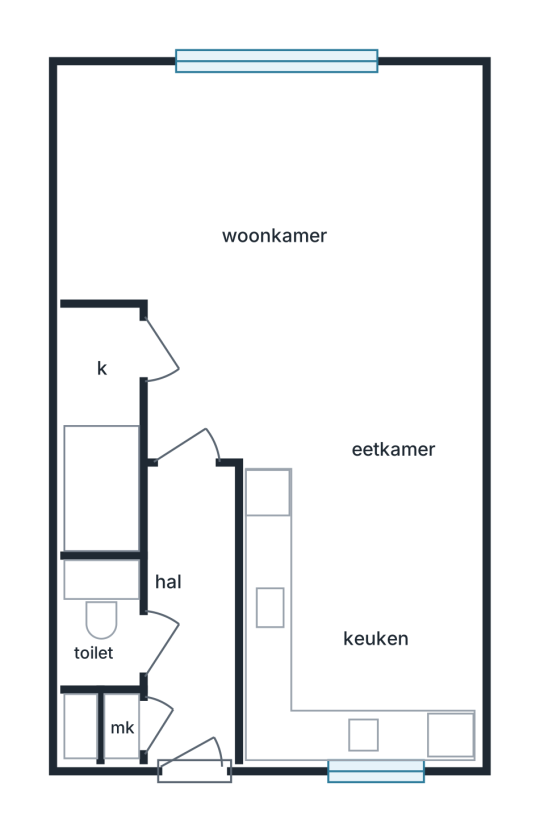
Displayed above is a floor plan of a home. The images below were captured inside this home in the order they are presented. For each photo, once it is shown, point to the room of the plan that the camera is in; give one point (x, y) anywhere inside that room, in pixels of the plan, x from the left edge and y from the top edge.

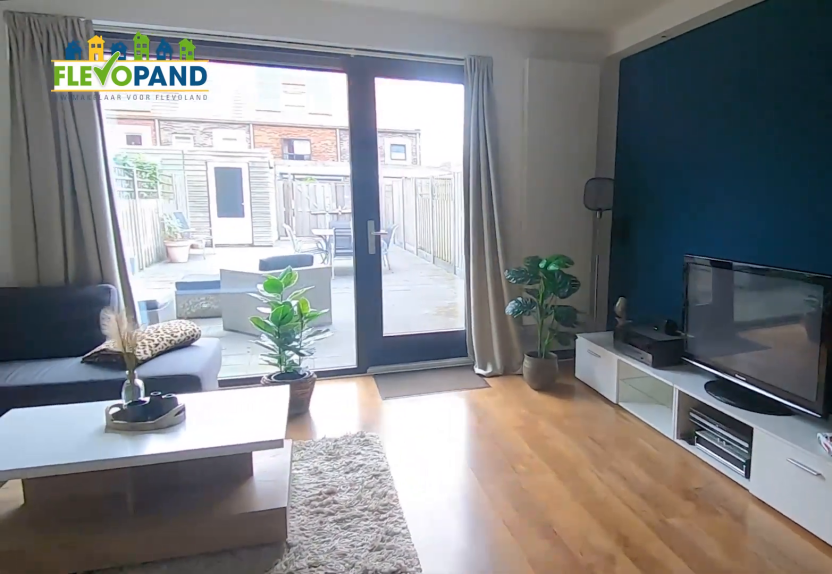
(248, 221)
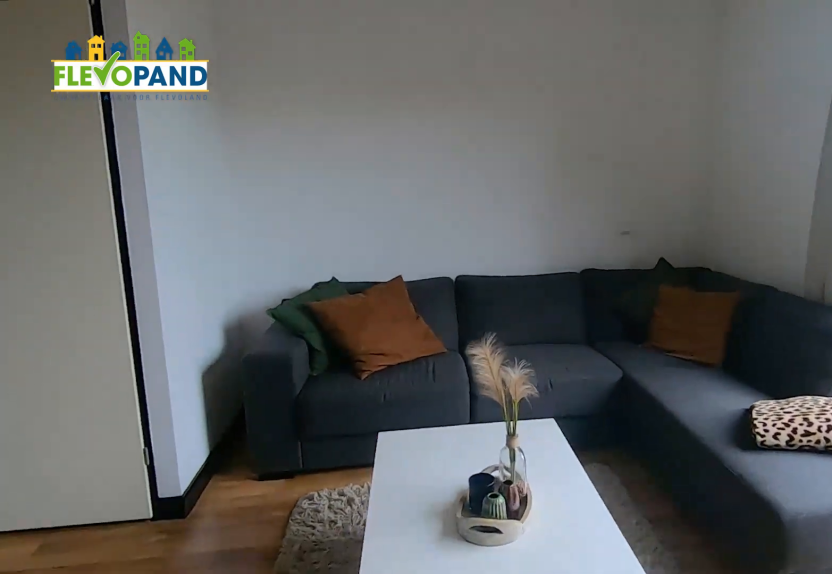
(248, 221)
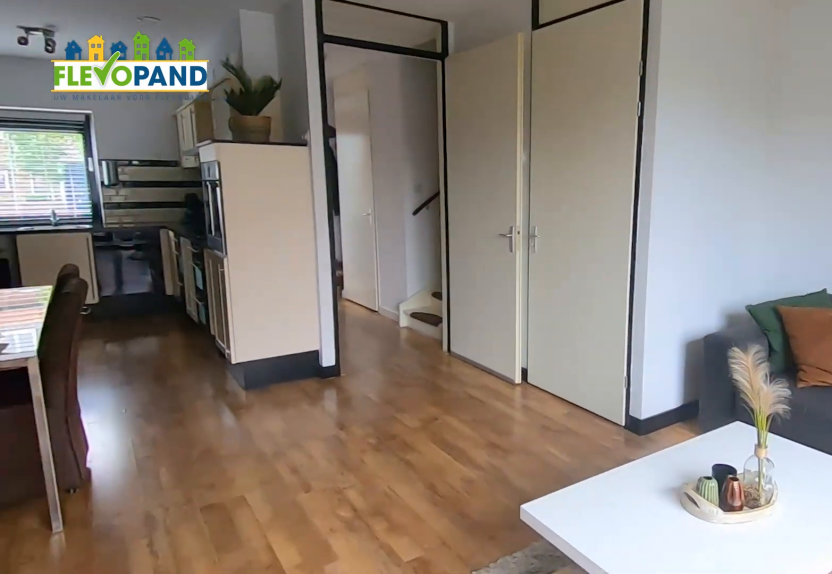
(248, 221)
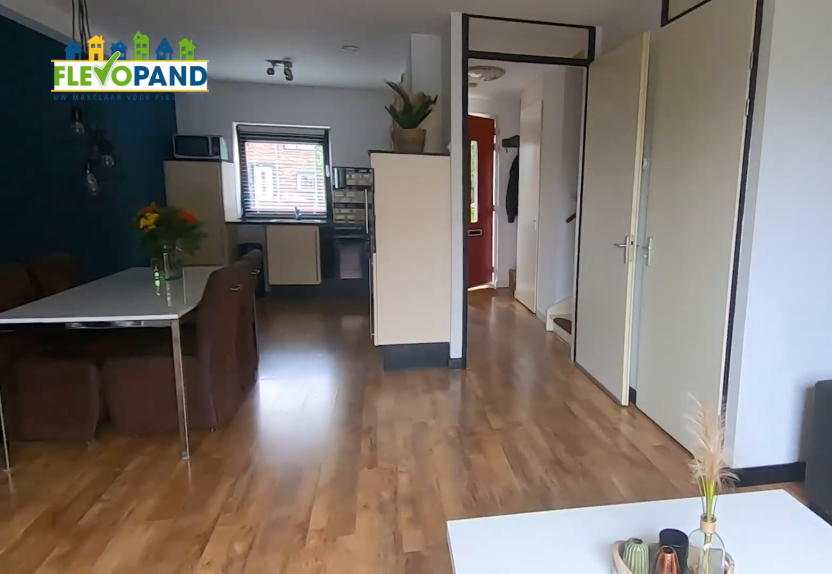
(248, 221)
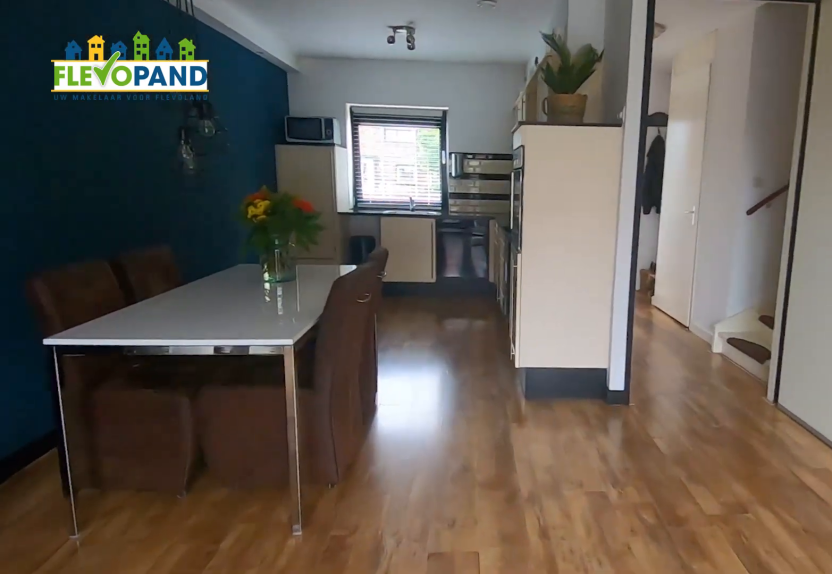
(248, 221)
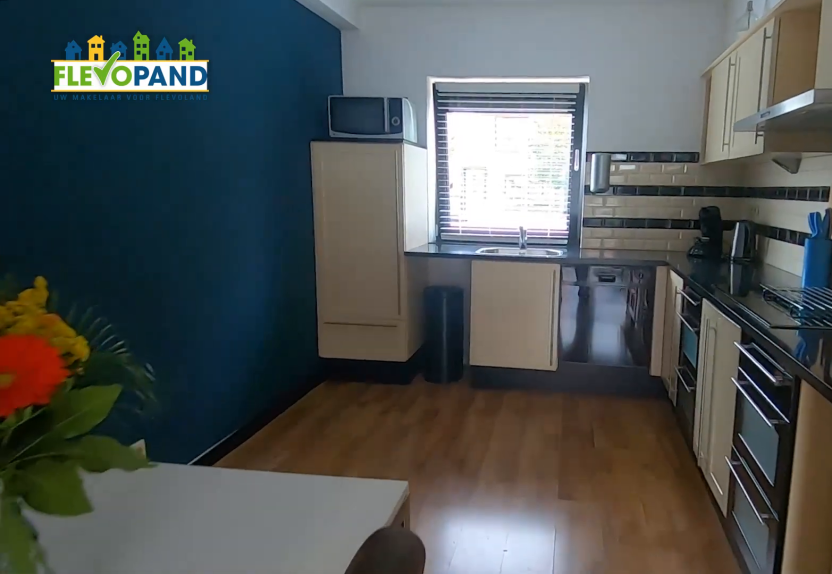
(360, 608)
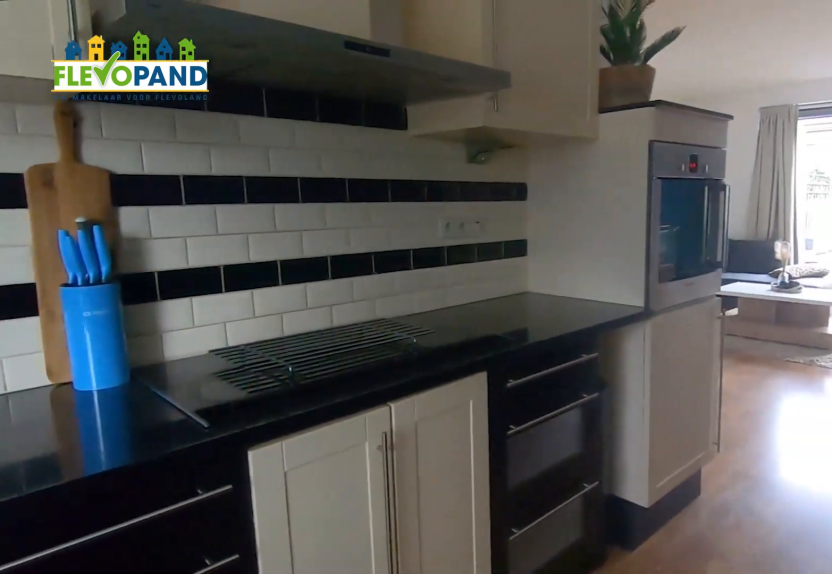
(360, 608)
